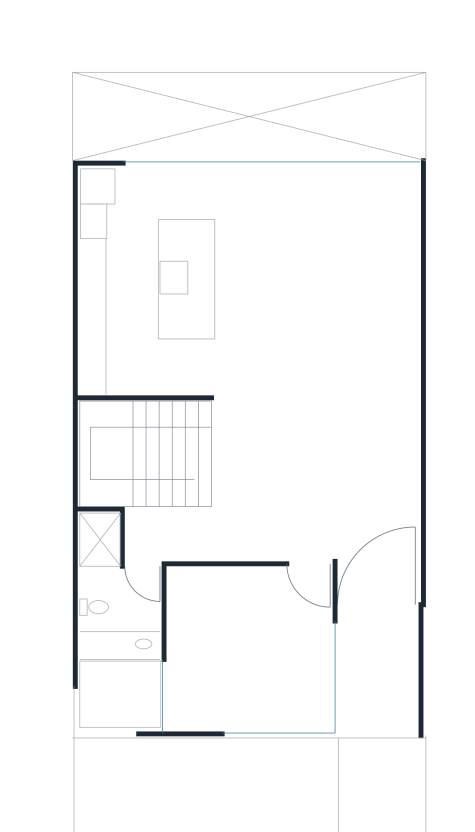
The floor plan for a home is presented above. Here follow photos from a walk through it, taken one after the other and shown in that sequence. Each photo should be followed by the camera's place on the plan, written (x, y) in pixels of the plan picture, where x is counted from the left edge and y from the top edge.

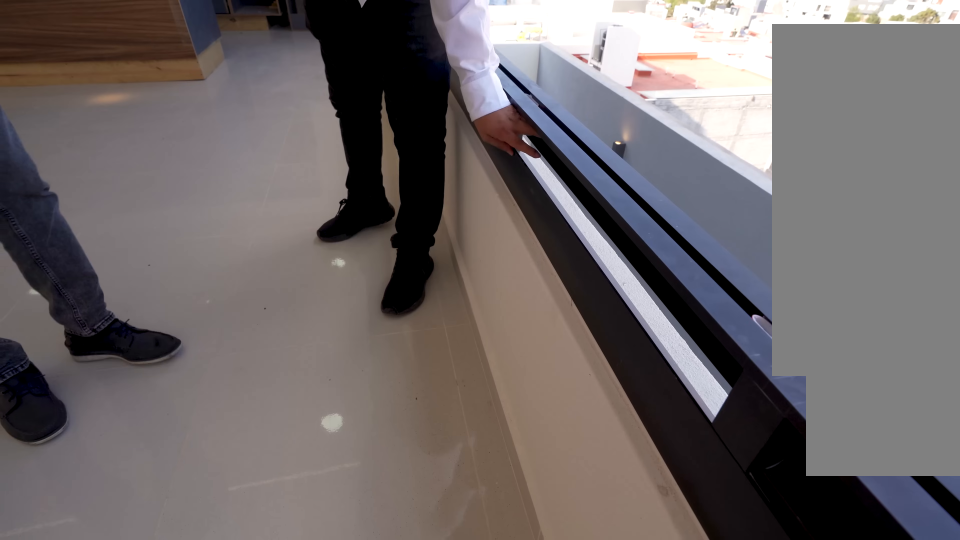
(380, 196)
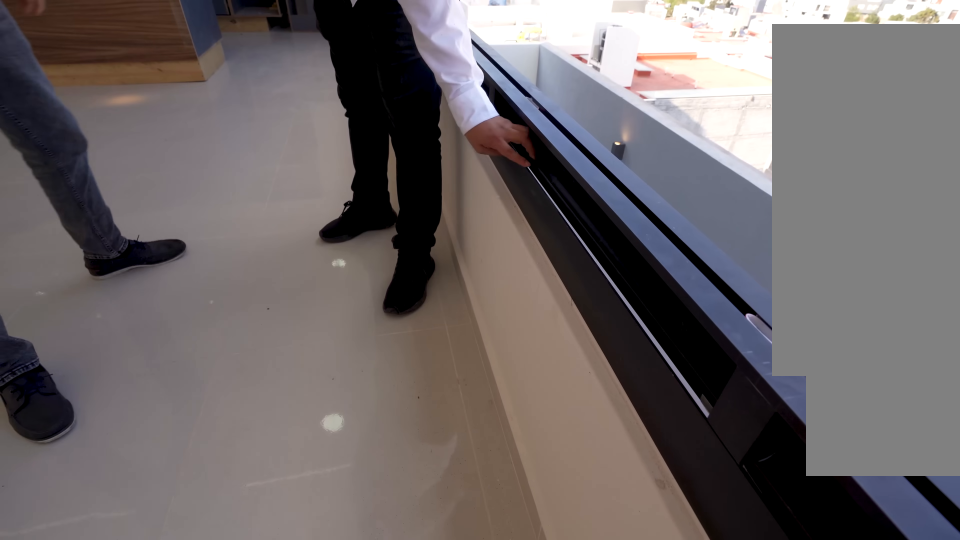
(380, 196)
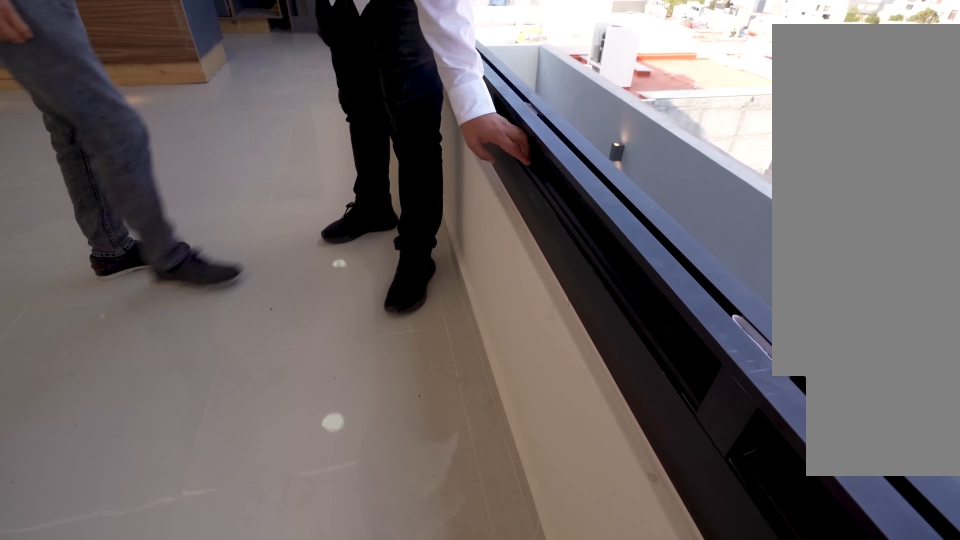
(380, 196)
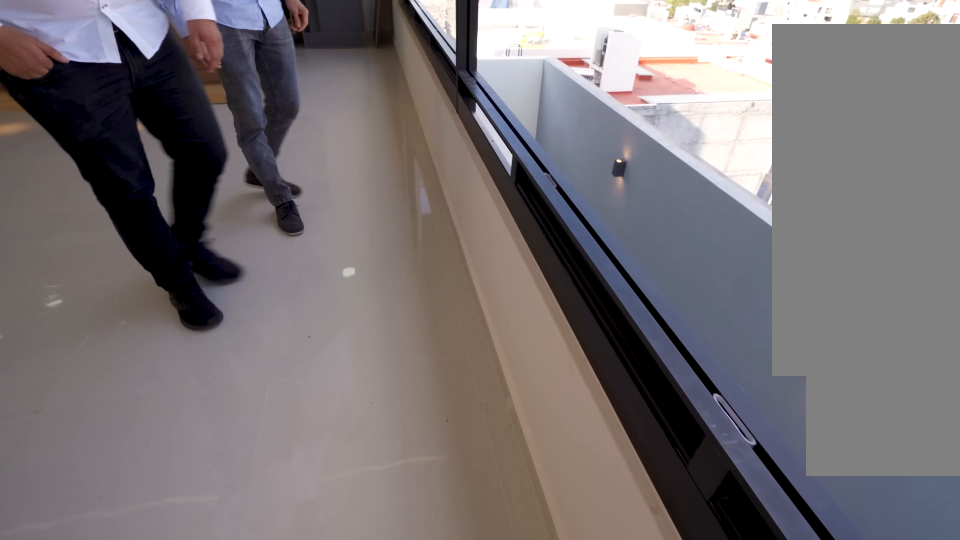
(380, 195)
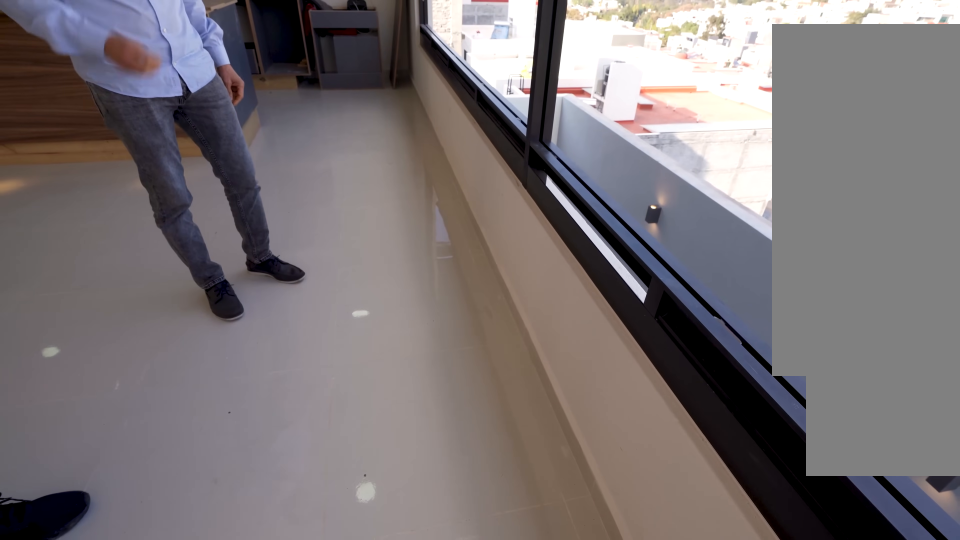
(380, 194)
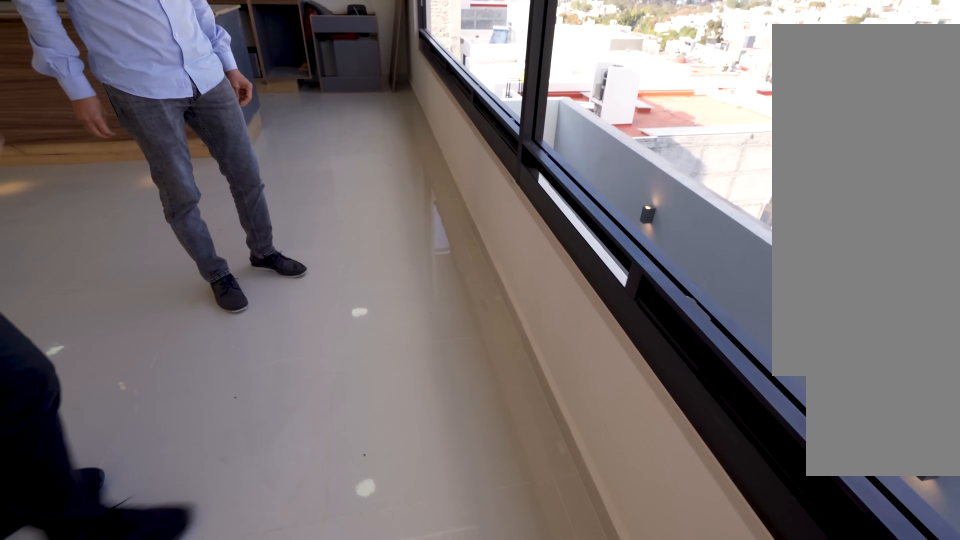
(380, 195)
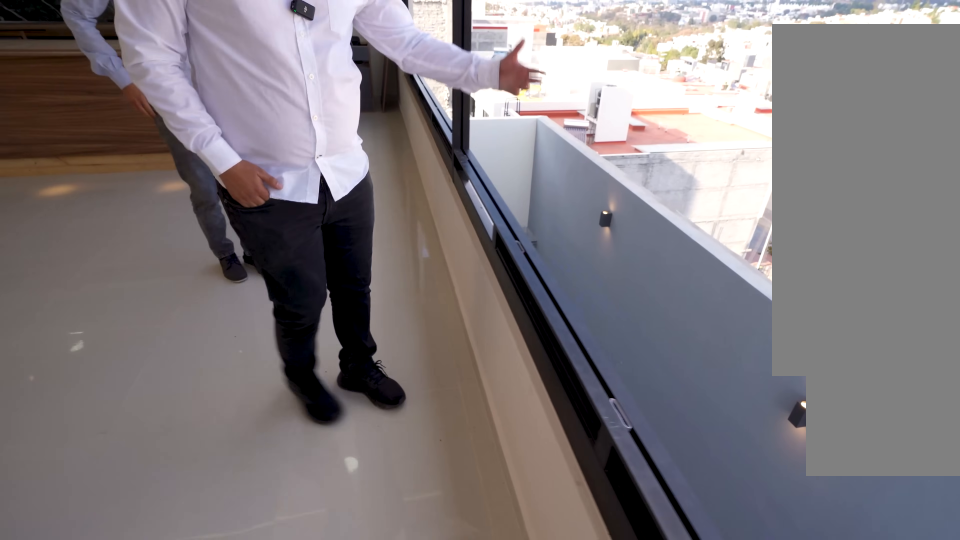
(380, 194)
